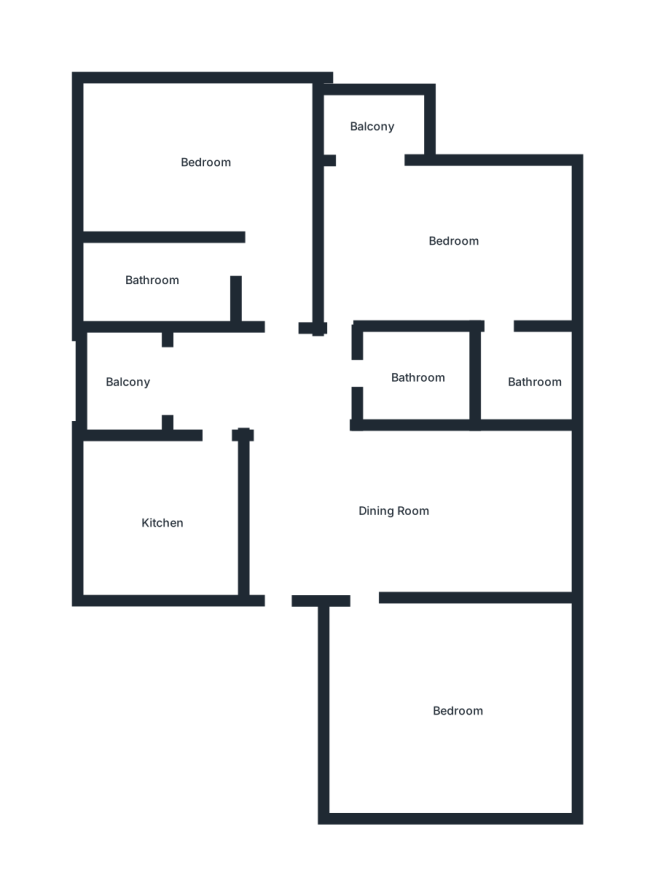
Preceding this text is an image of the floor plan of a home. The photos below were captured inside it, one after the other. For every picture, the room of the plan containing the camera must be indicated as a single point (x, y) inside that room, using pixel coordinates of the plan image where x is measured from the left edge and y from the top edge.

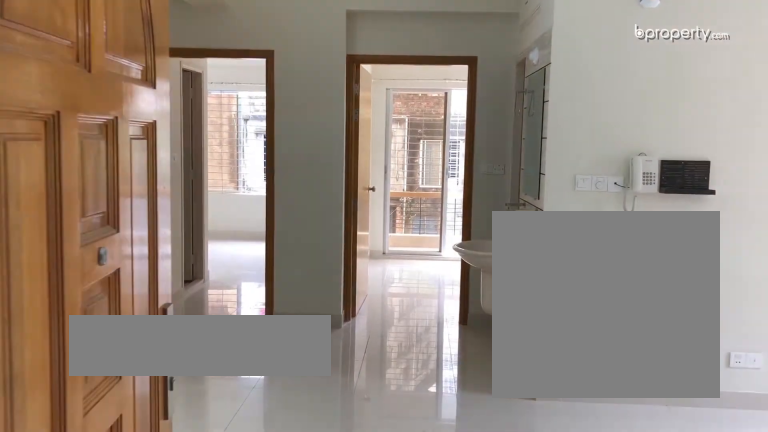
(396, 507)
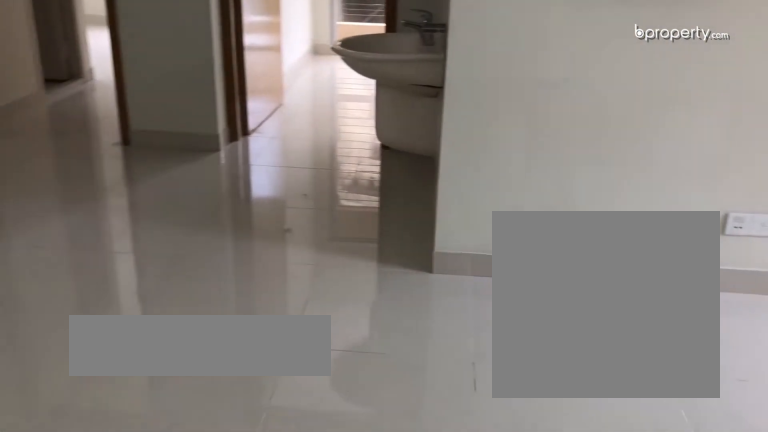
(396, 507)
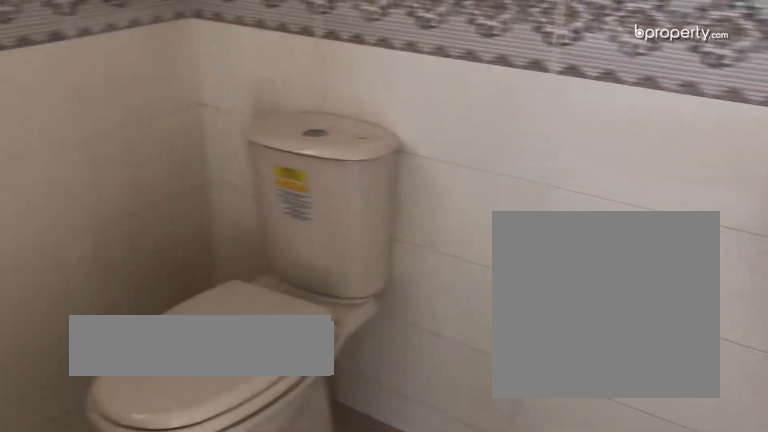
(531, 378)
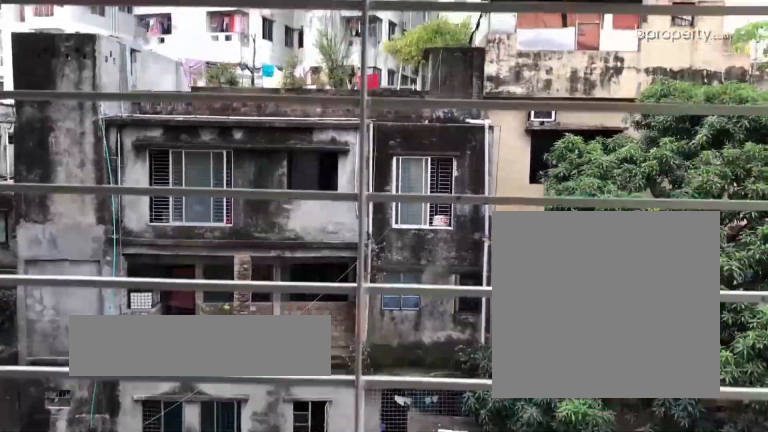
(375, 125)
